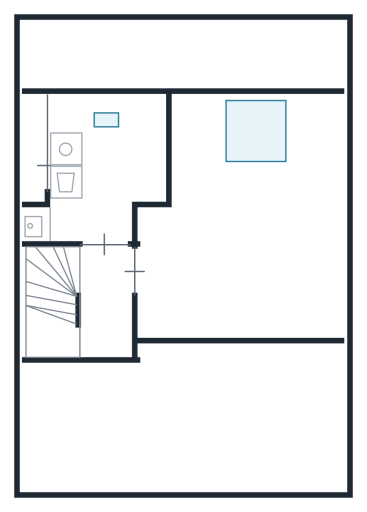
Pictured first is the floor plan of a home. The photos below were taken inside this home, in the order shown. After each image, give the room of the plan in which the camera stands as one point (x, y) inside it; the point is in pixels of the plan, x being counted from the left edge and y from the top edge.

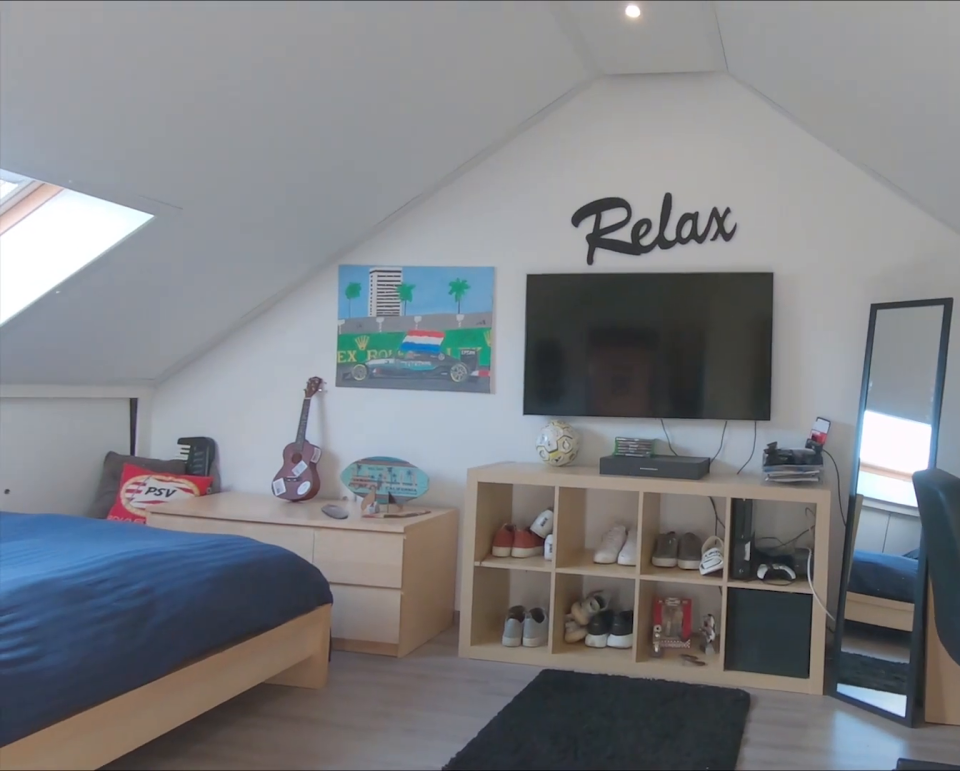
(246, 237)
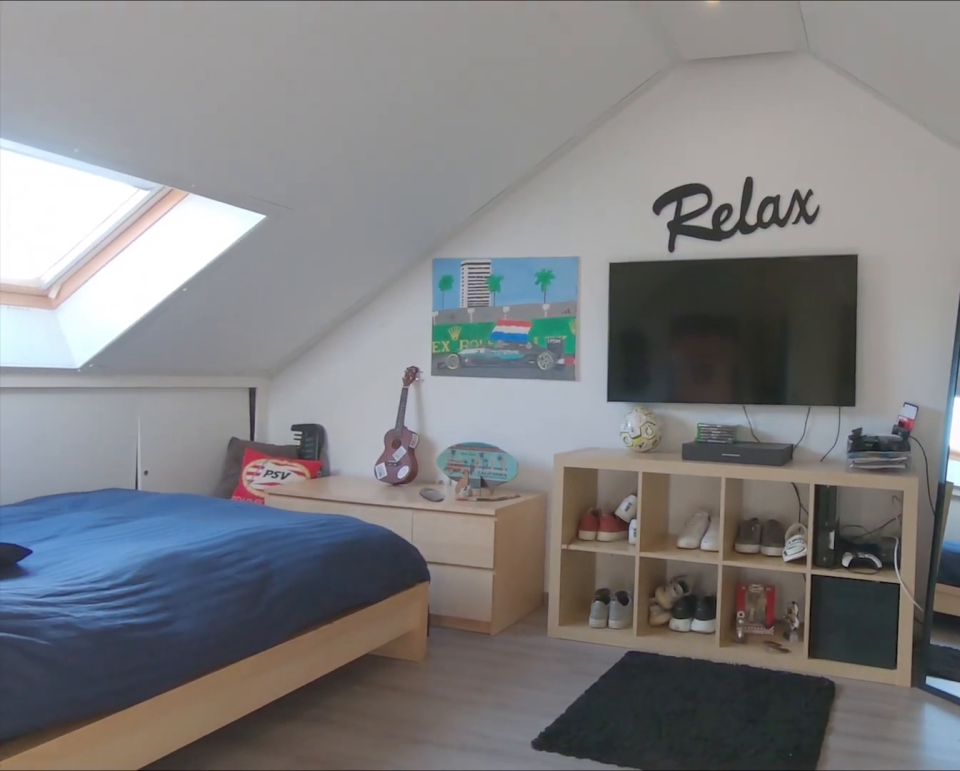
(246, 237)
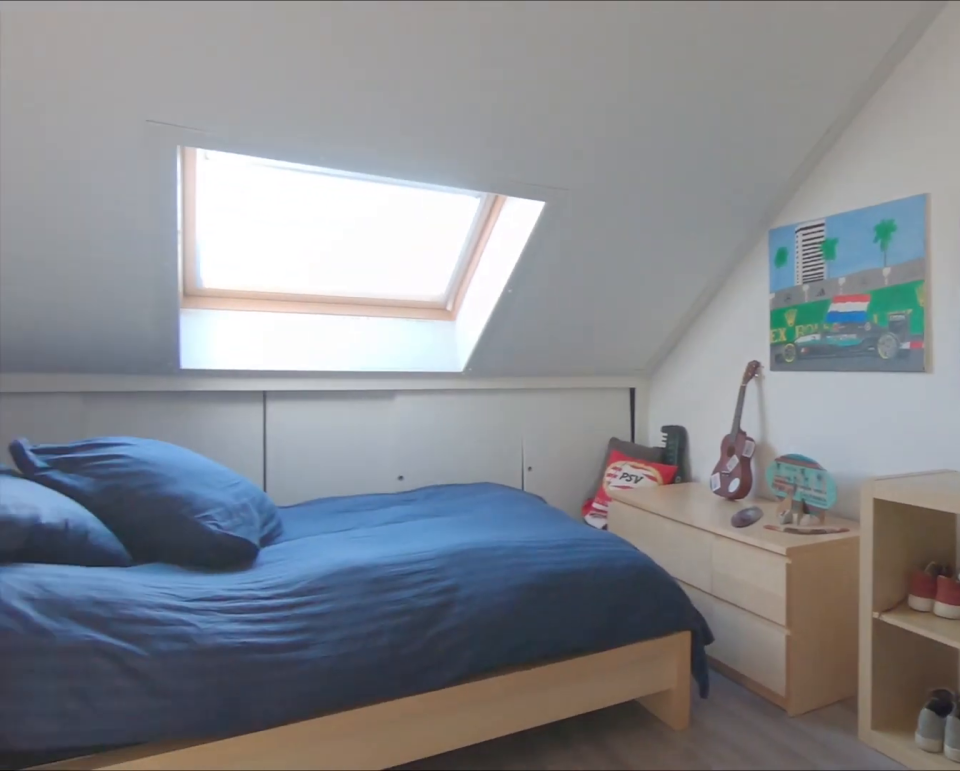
(246, 237)
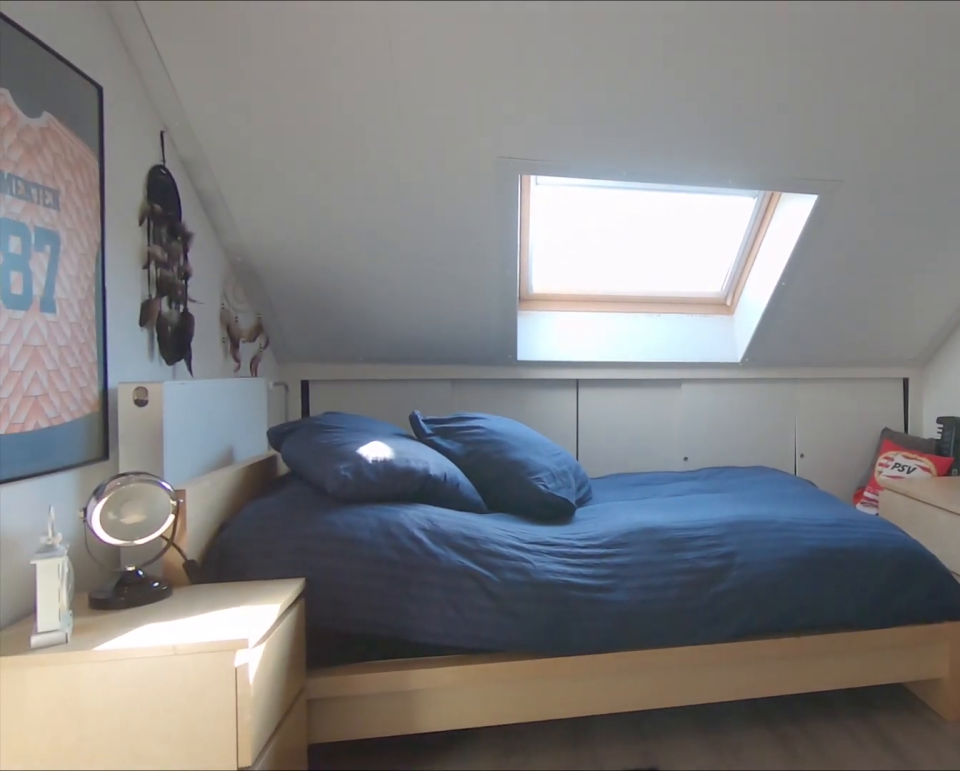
(246, 237)
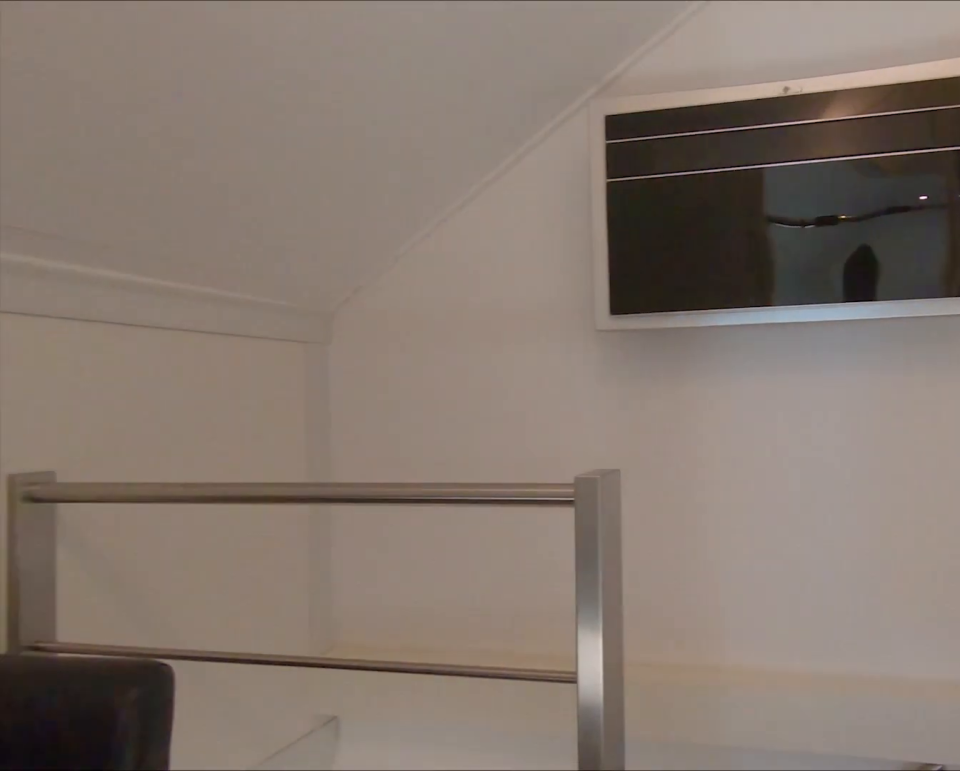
(105, 300)
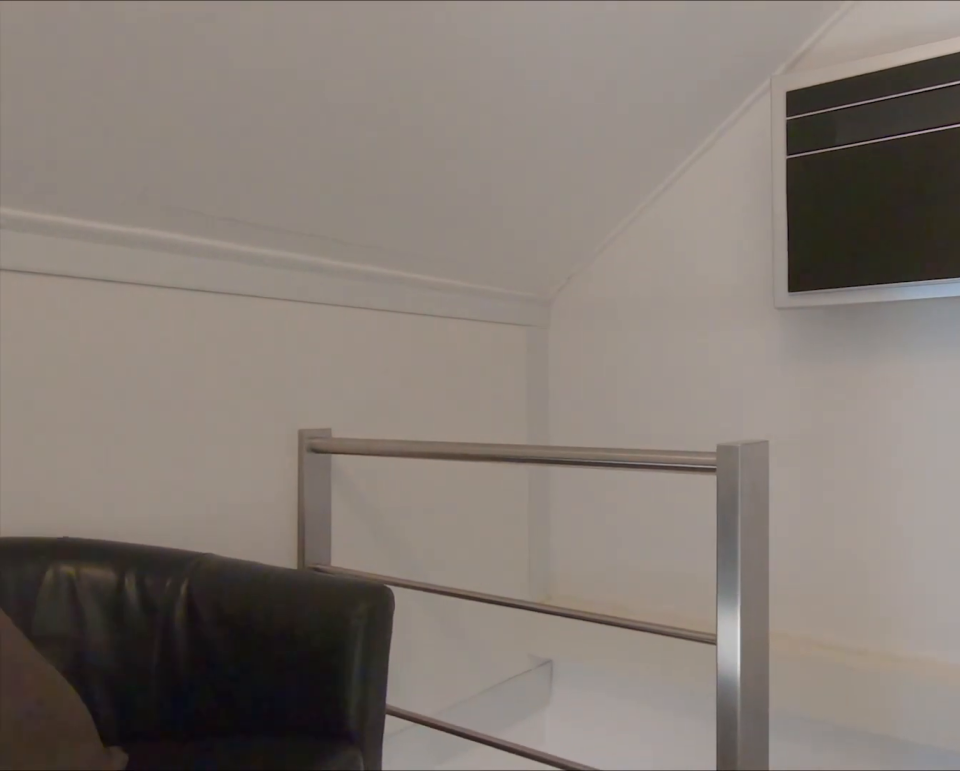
(105, 300)
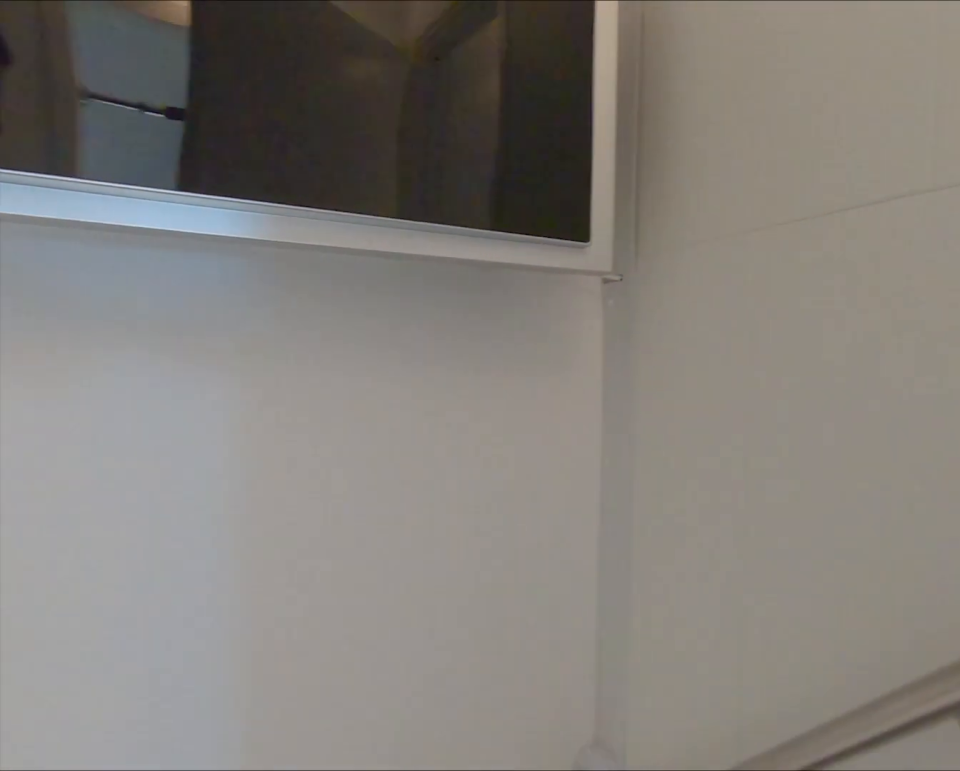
(105, 300)
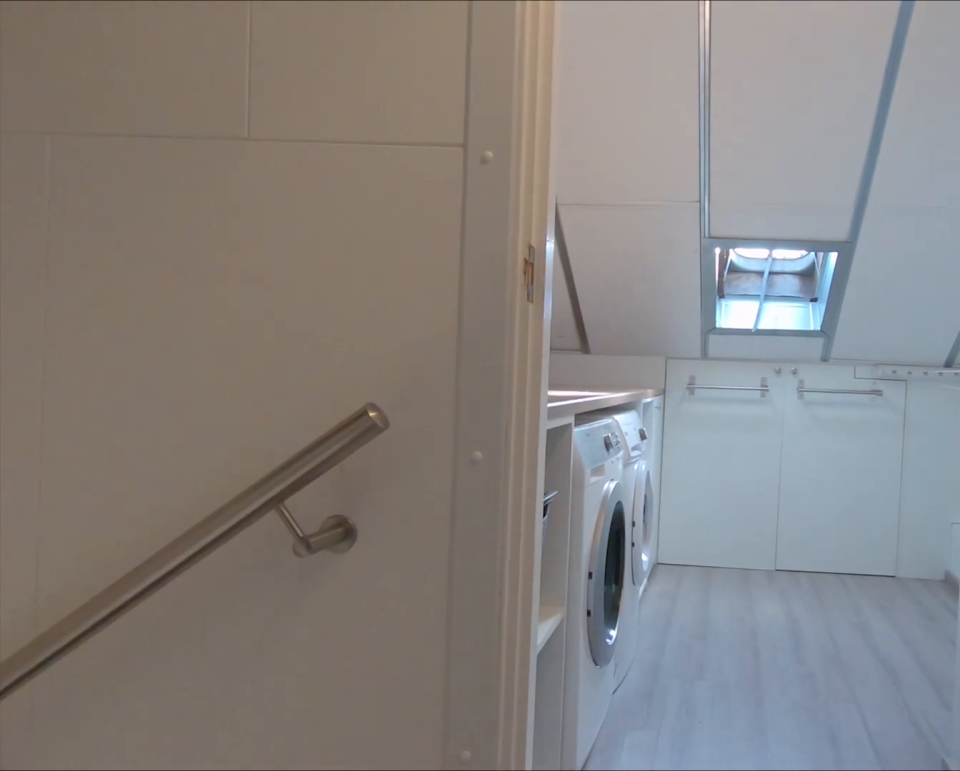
(105, 300)
